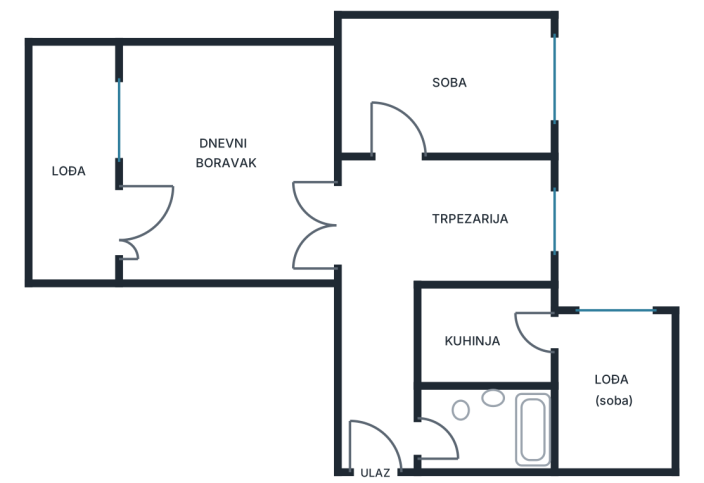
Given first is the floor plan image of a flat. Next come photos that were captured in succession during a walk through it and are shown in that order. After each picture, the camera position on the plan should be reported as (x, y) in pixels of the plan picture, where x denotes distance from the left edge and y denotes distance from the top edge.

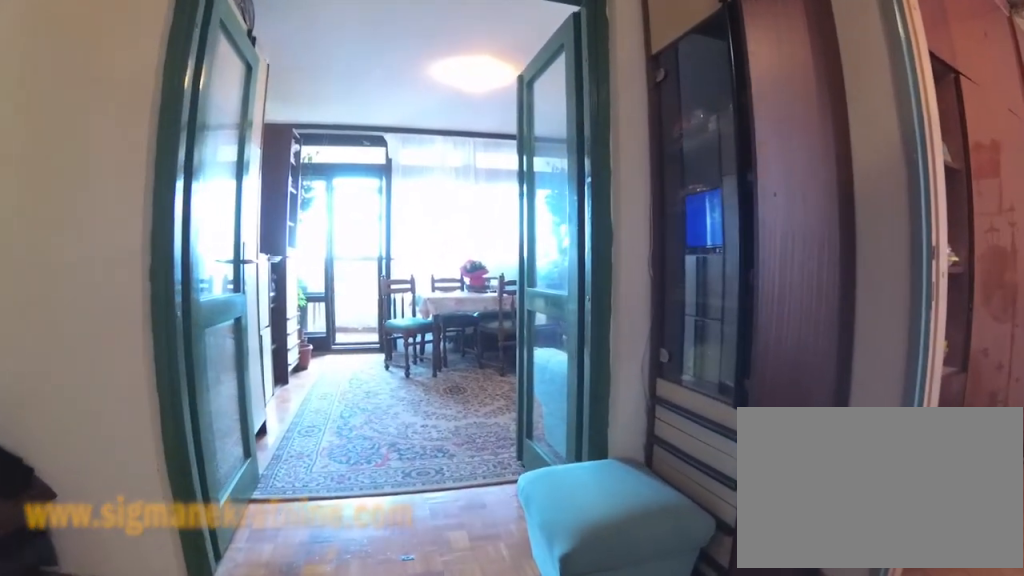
(438, 221)
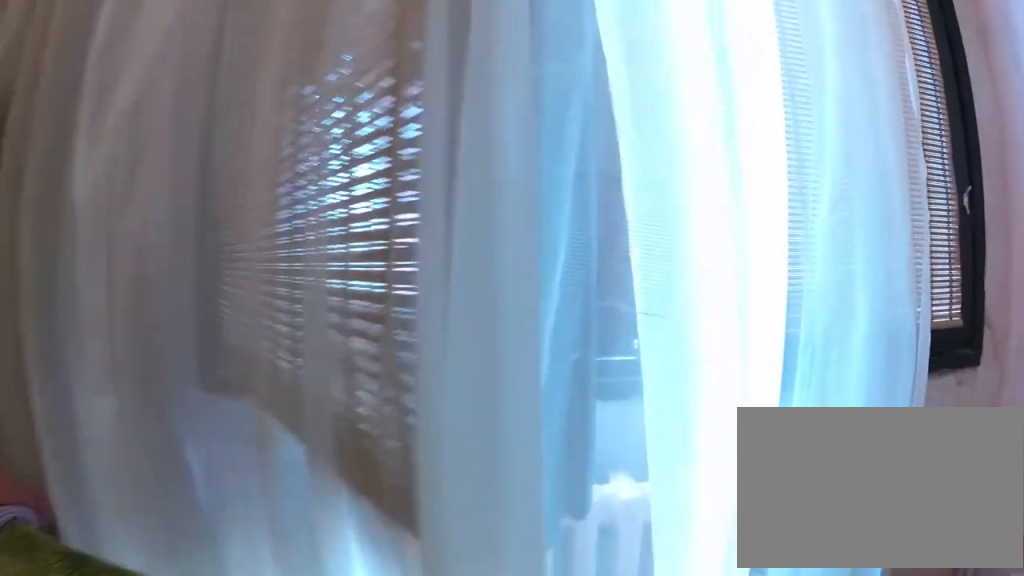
(499, 109)
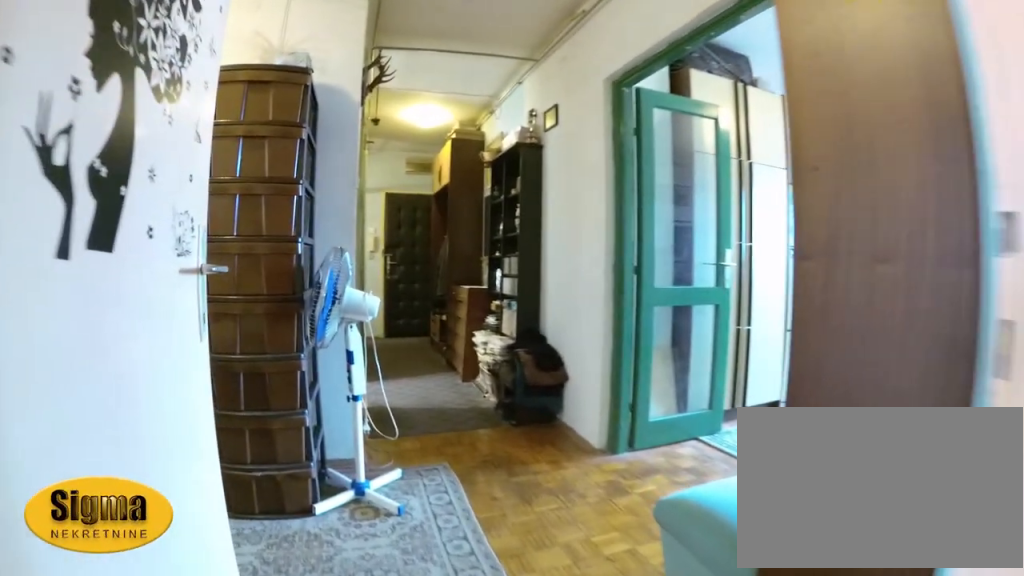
(395, 109)
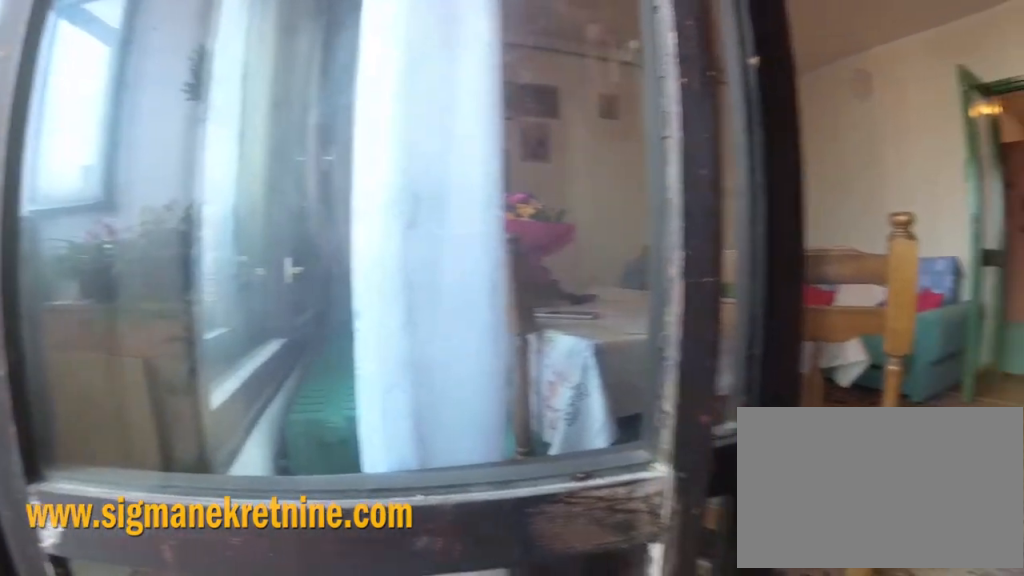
(145, 246)
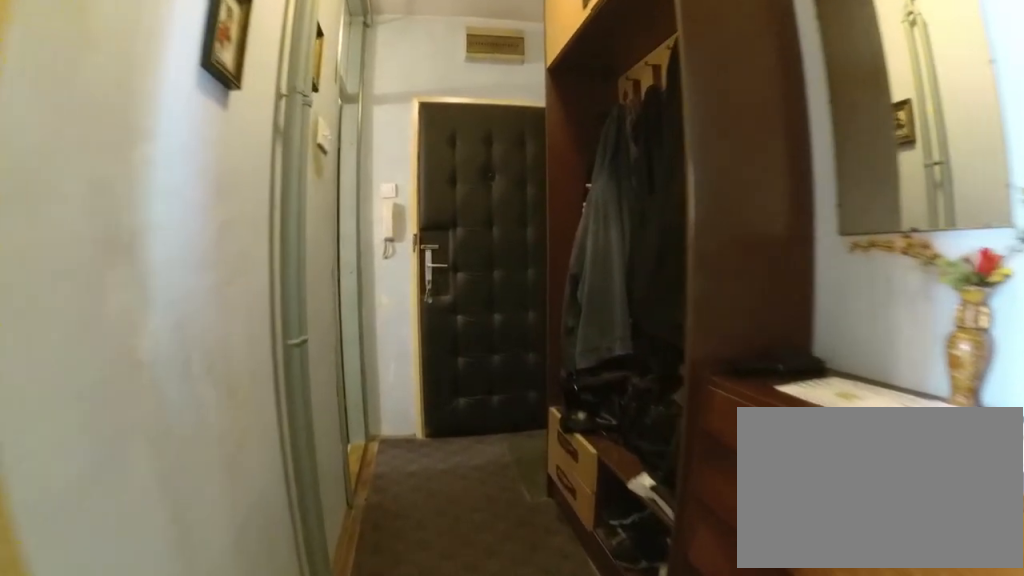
(379, 323)
